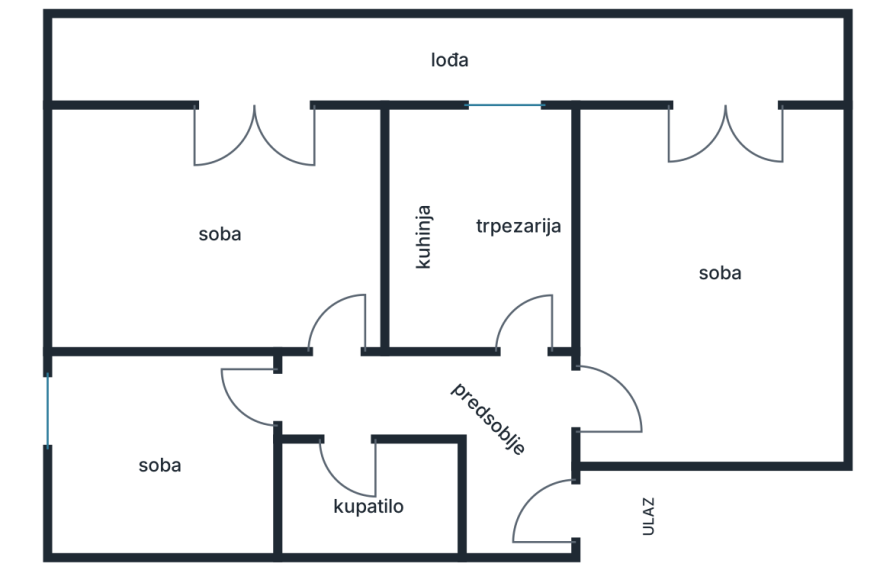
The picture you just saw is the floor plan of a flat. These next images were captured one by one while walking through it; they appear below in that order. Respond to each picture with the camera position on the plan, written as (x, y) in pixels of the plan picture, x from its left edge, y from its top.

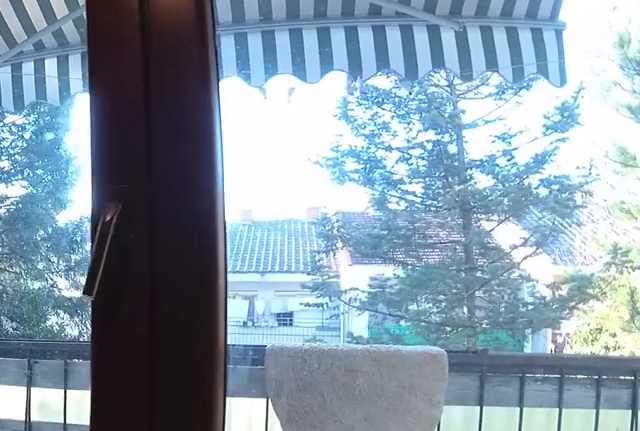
(155, 206)
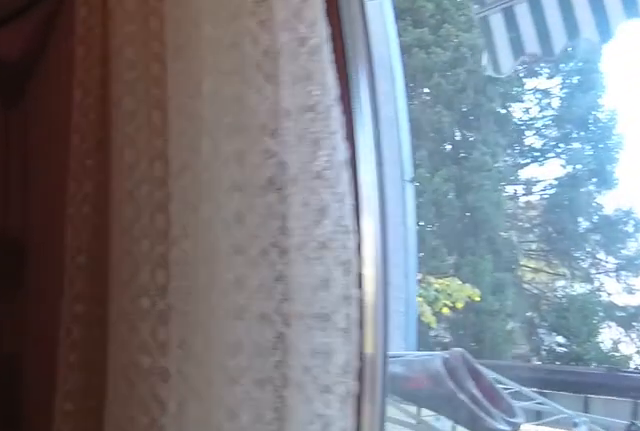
(143, 173)
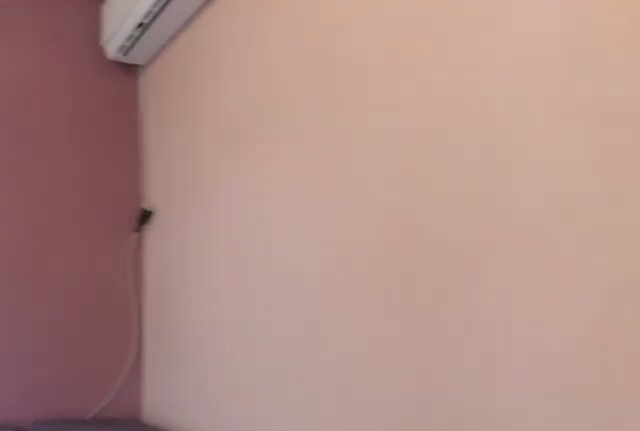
(123, 136)
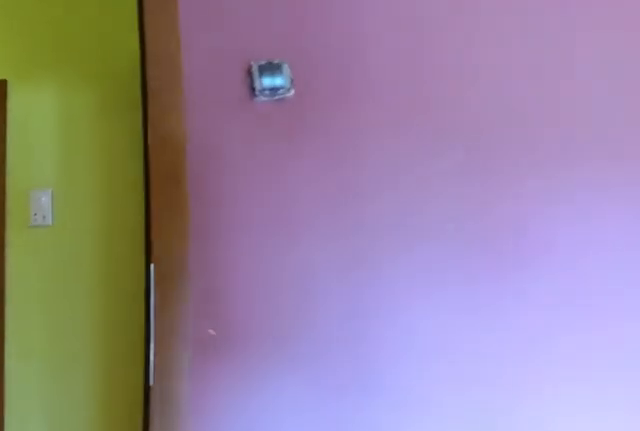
(287, 261)
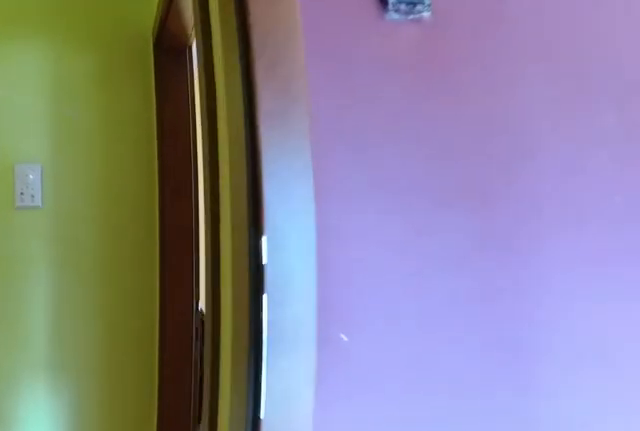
(311, 279)
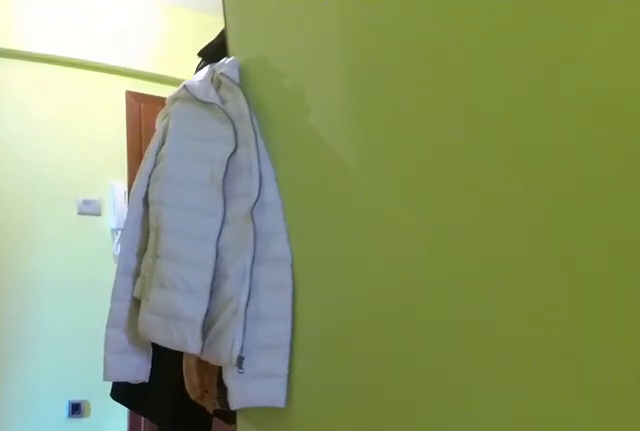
(380, 396)
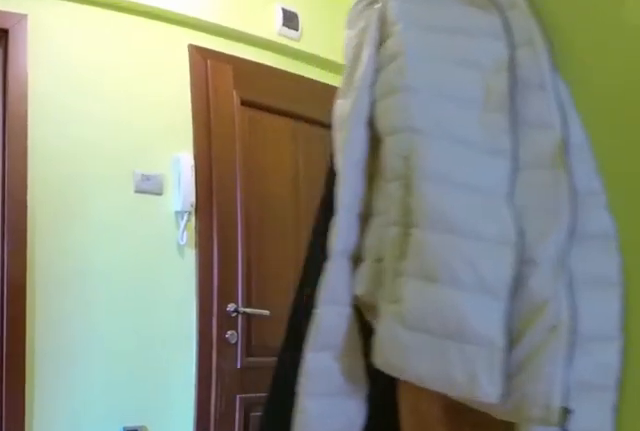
(417, 395)
